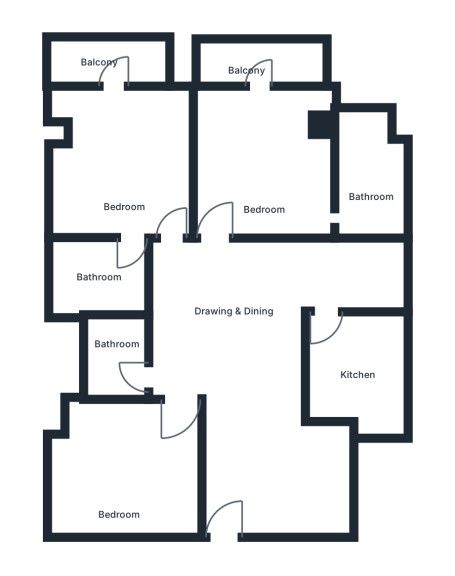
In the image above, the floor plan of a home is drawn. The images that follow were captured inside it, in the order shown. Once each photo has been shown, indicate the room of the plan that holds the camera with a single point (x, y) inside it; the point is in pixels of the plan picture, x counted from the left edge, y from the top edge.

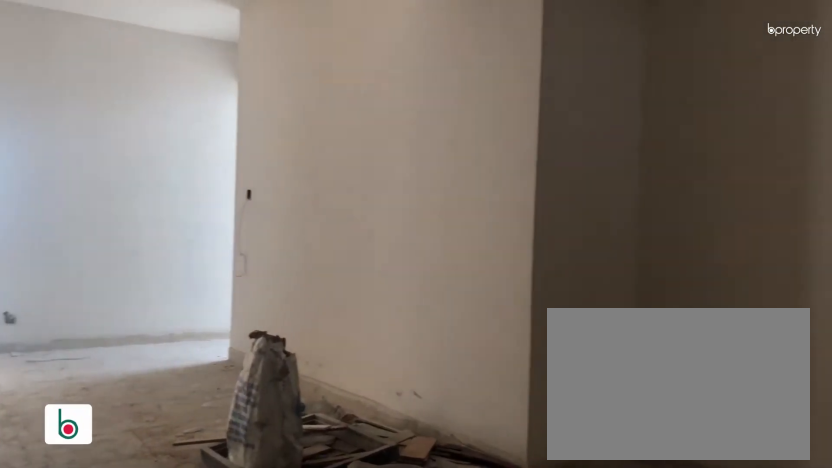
(229, 354)
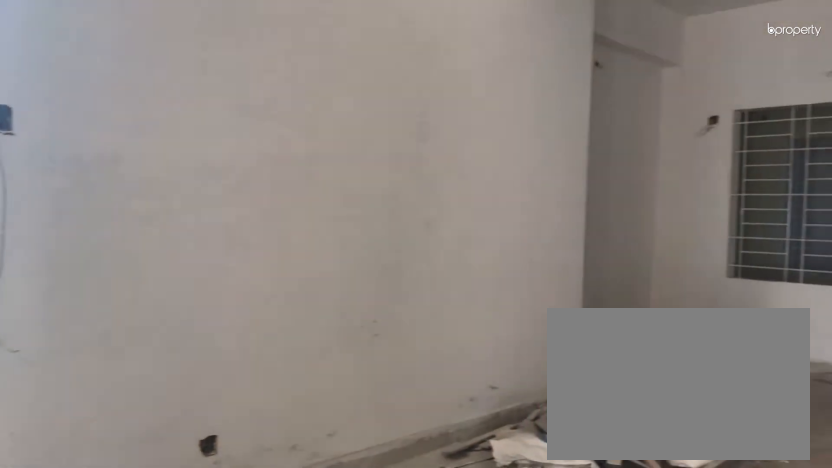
(229, 353)
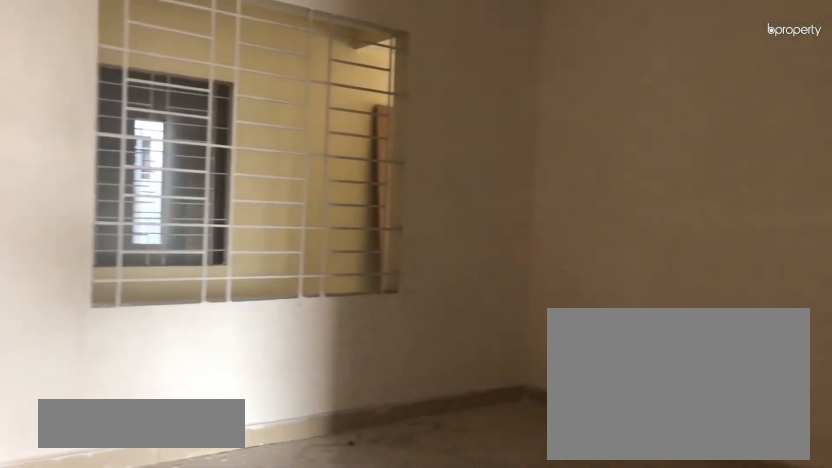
(123, 493)
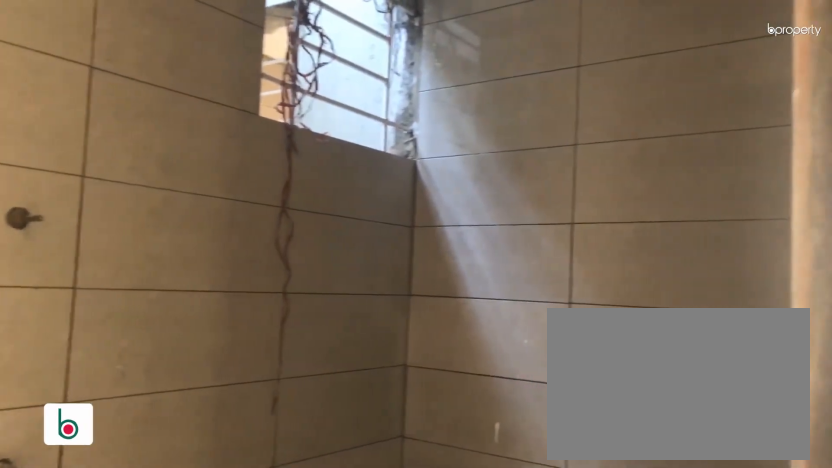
(122, 339)
